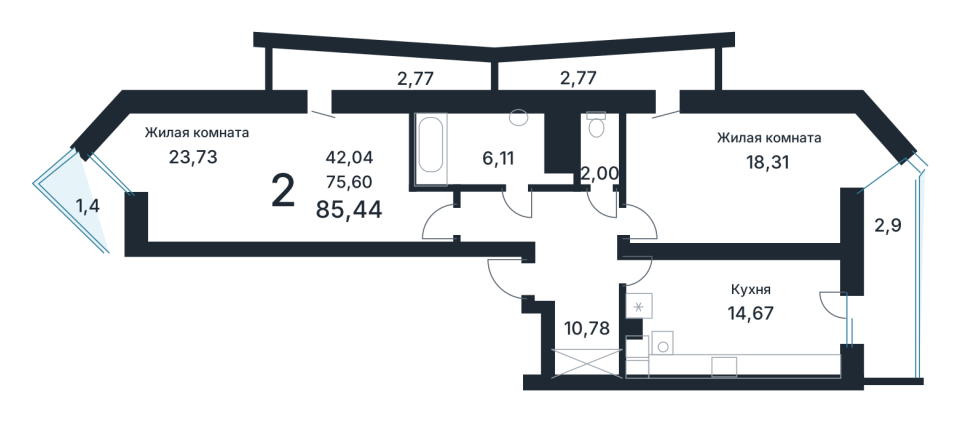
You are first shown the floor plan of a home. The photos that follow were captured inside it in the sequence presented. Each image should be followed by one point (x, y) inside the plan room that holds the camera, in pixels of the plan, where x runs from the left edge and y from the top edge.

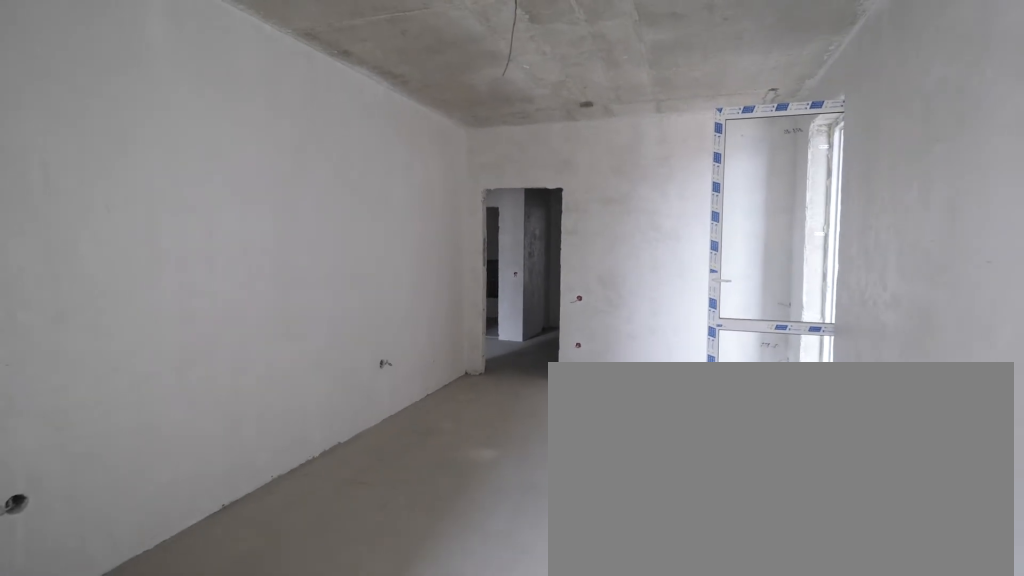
(744, 177)
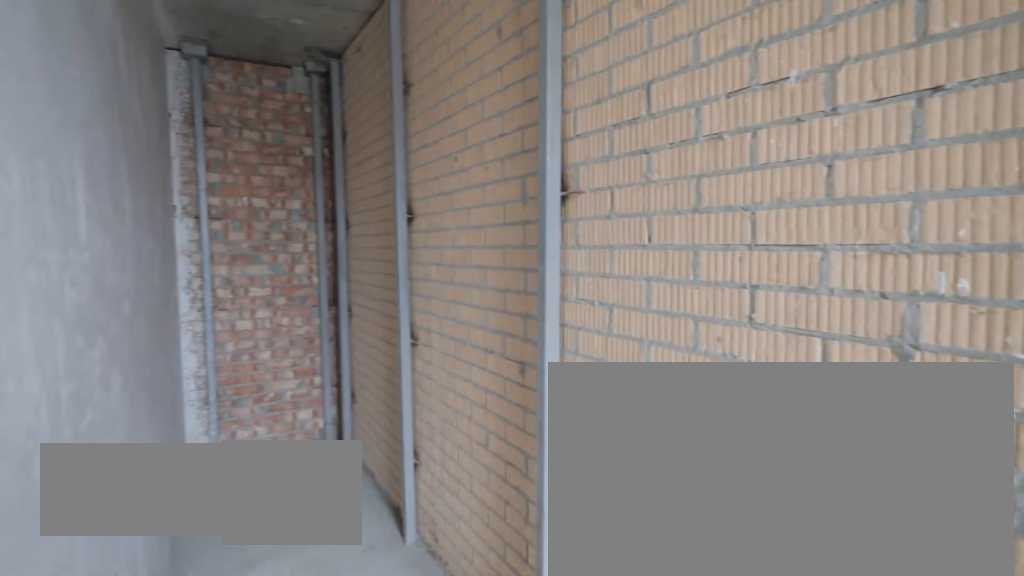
(610, 70)
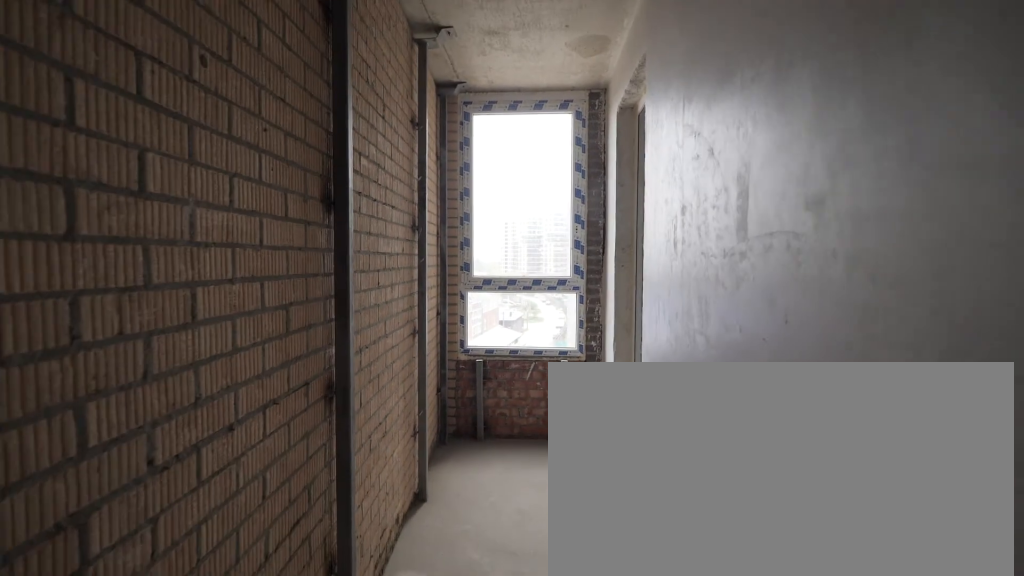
(610, 70)
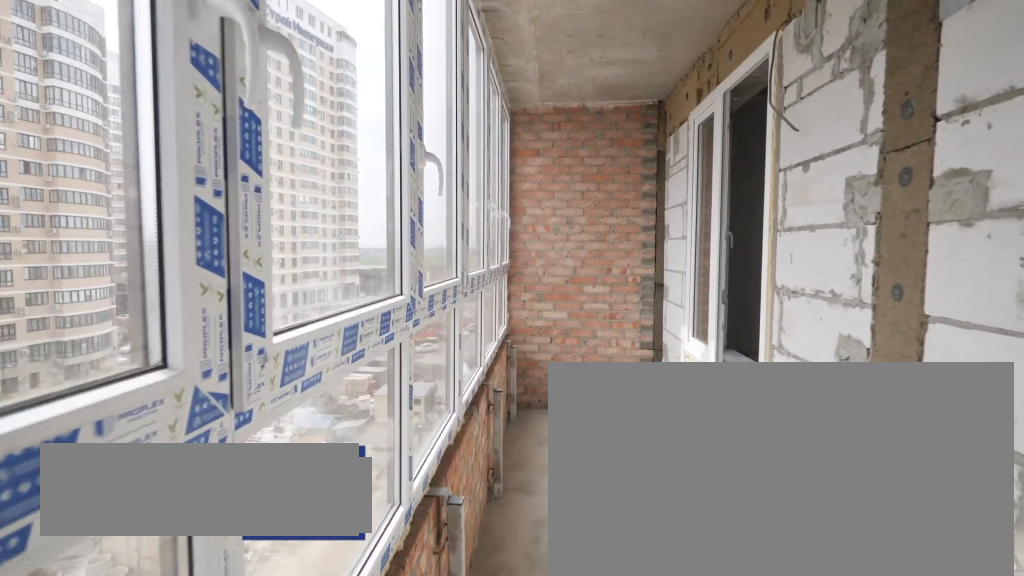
(887, 276)
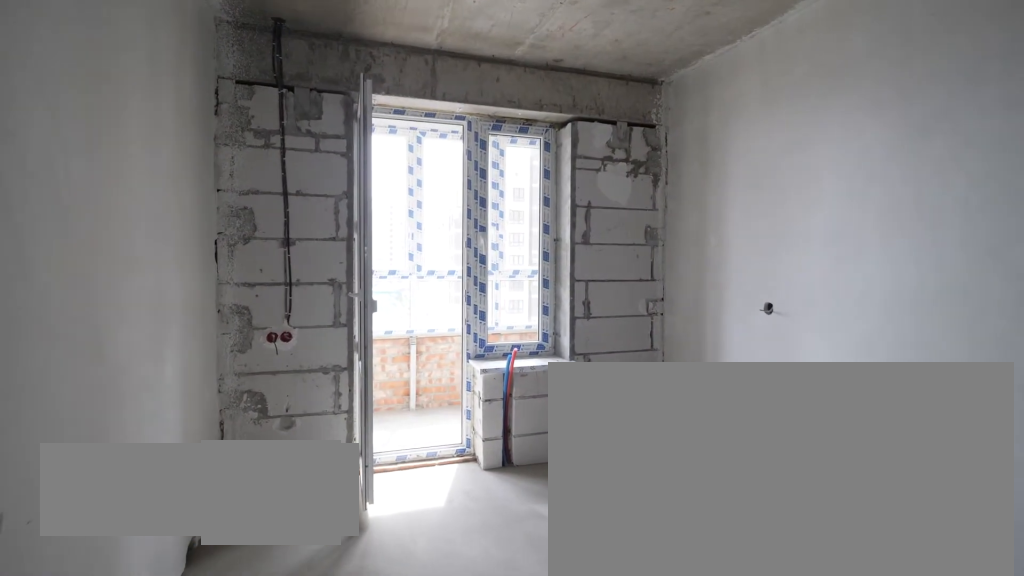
(740, 316)
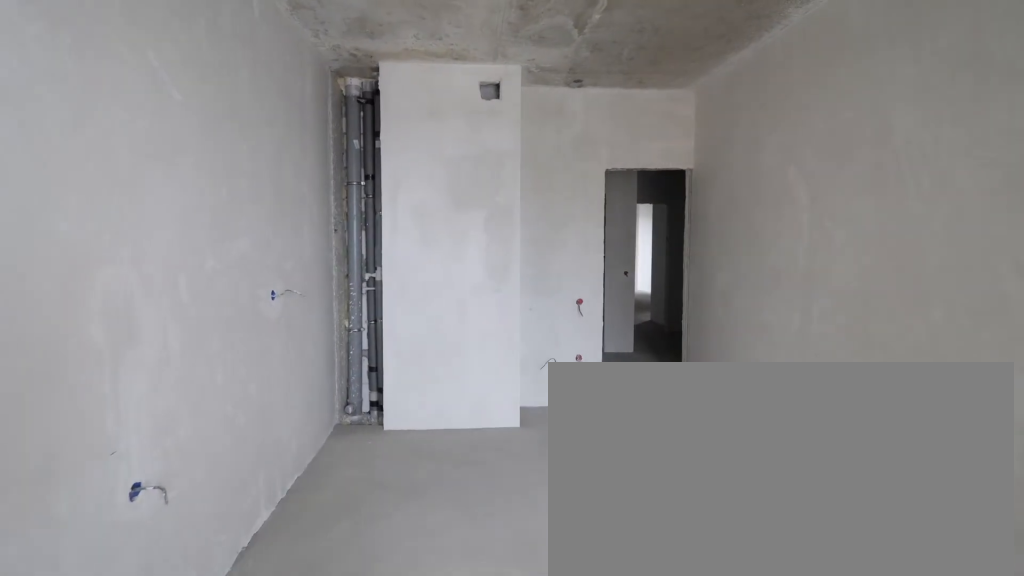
(740, 316)
